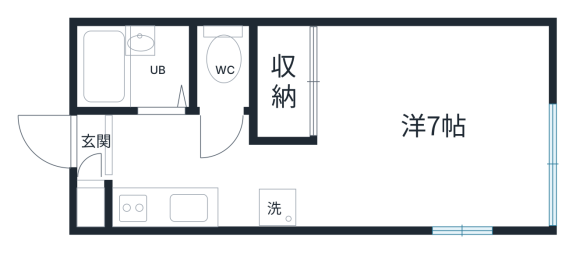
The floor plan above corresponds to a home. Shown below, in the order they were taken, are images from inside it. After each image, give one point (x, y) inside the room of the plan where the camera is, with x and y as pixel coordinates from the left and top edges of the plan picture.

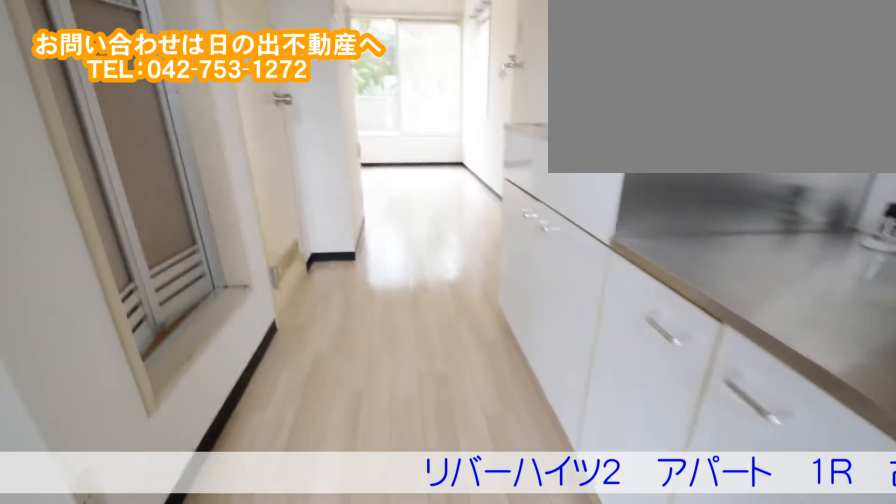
(147, 145)
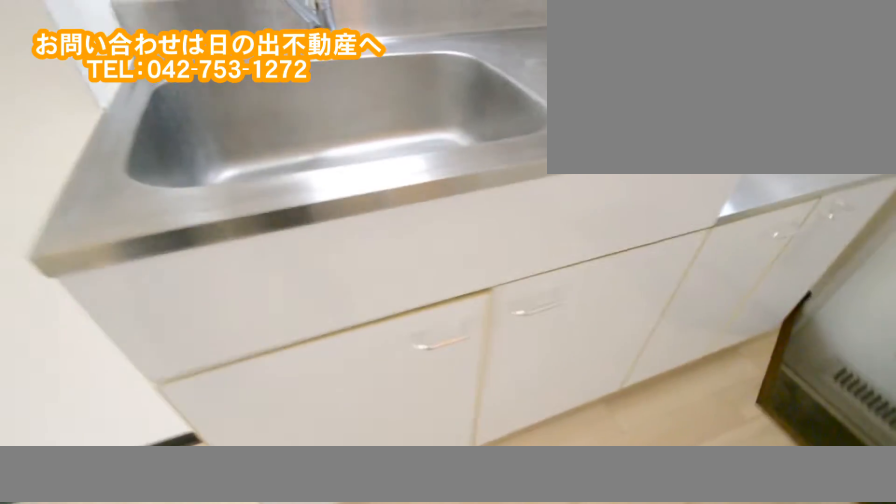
(187, 148)
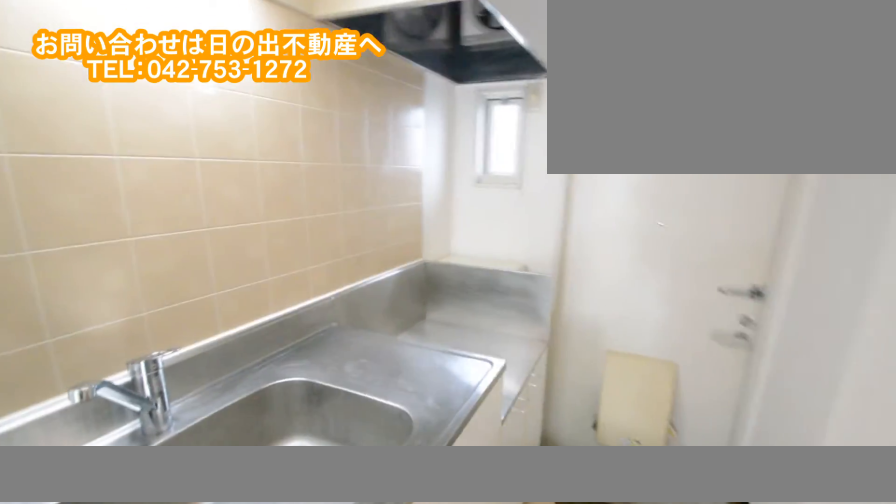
(187, 148)
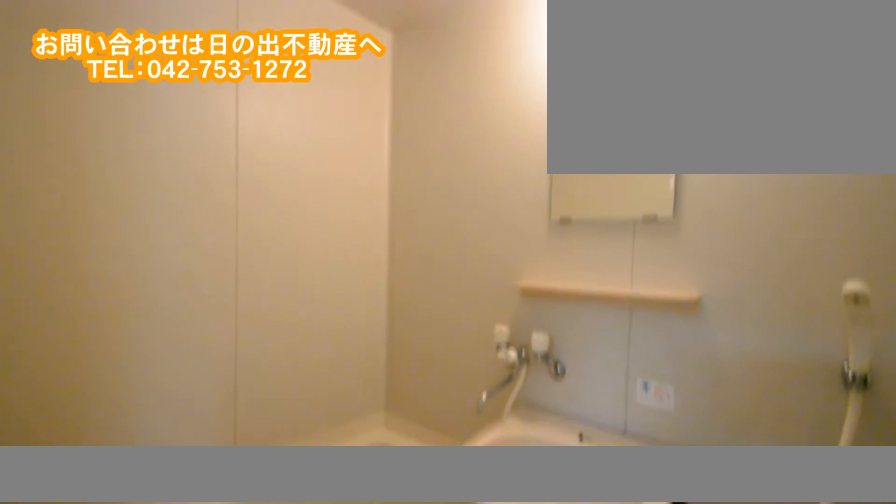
(128, 75)
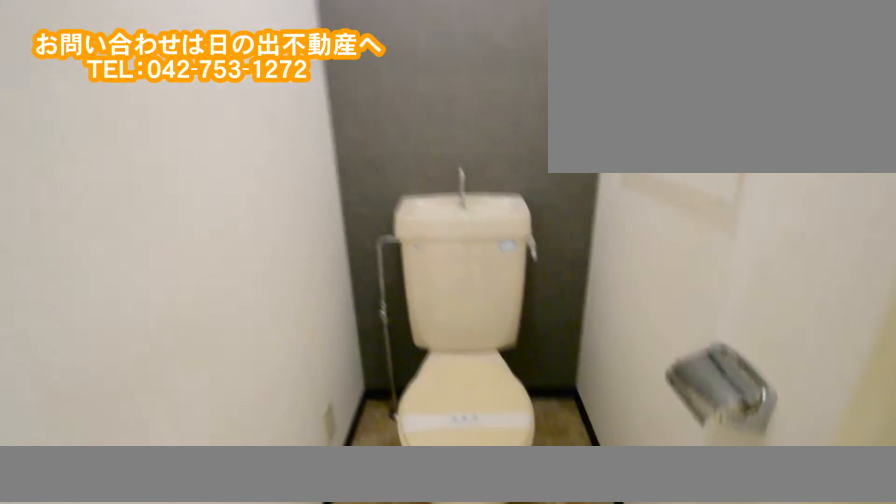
(217, 72)
